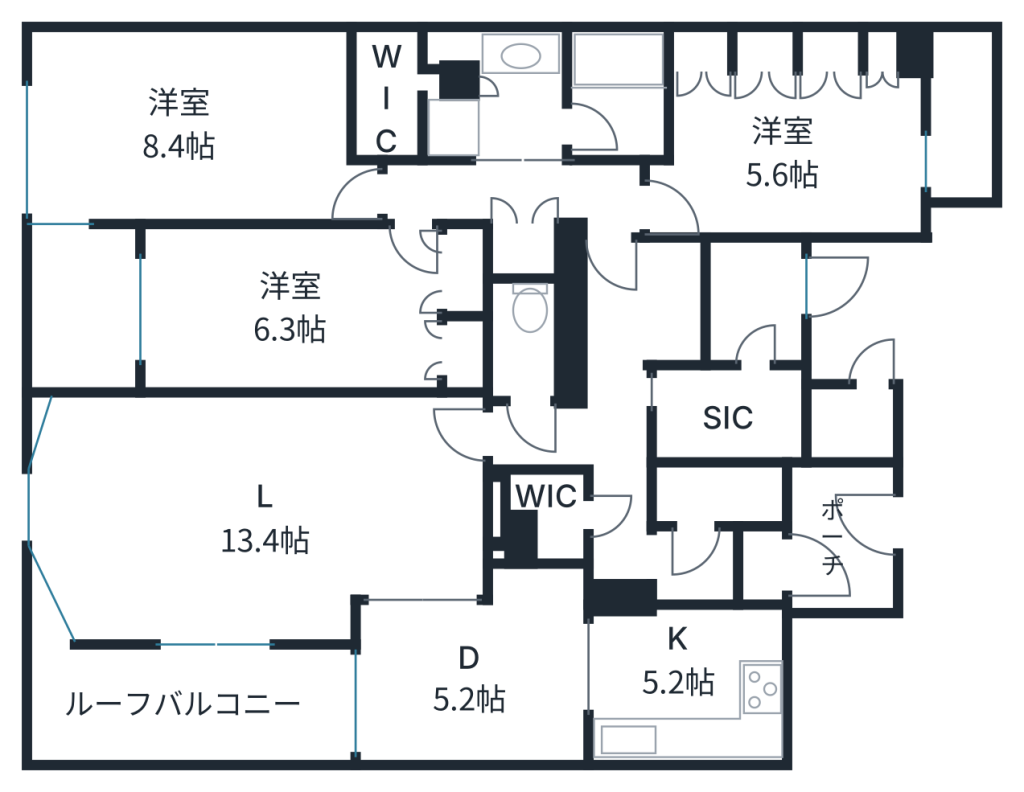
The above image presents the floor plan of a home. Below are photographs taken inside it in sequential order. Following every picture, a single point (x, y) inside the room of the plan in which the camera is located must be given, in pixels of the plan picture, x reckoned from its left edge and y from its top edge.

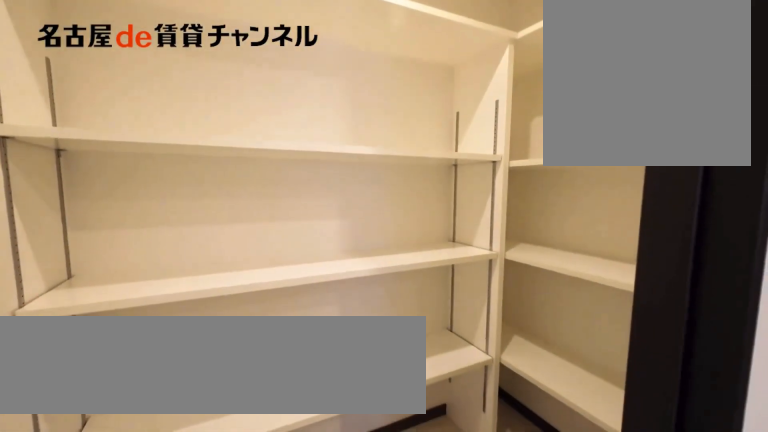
(718, 496)
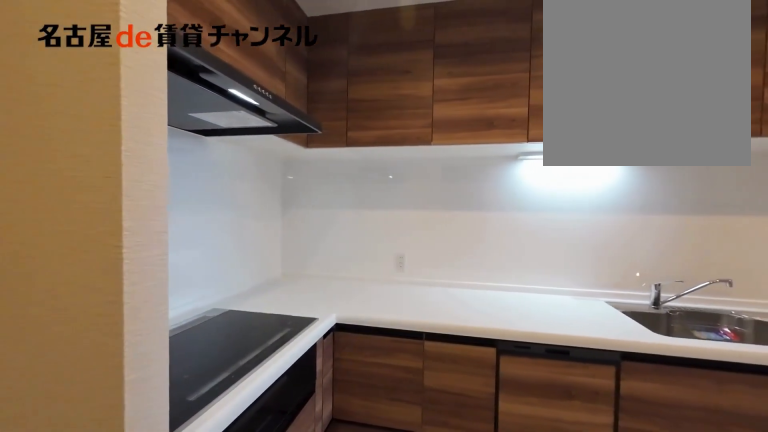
(688, 684)
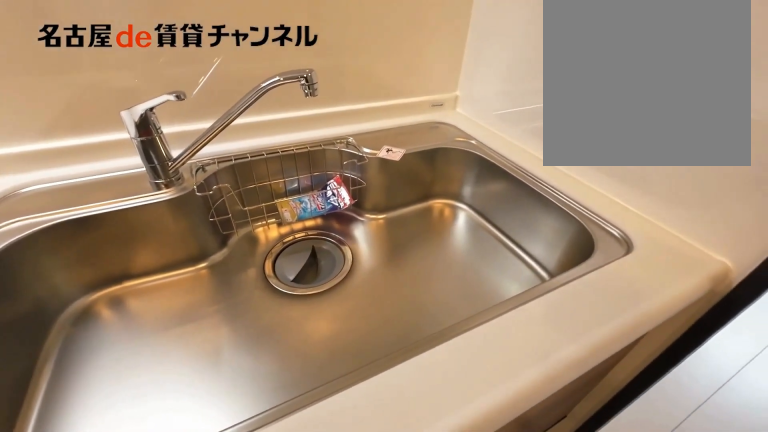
(688, 684)
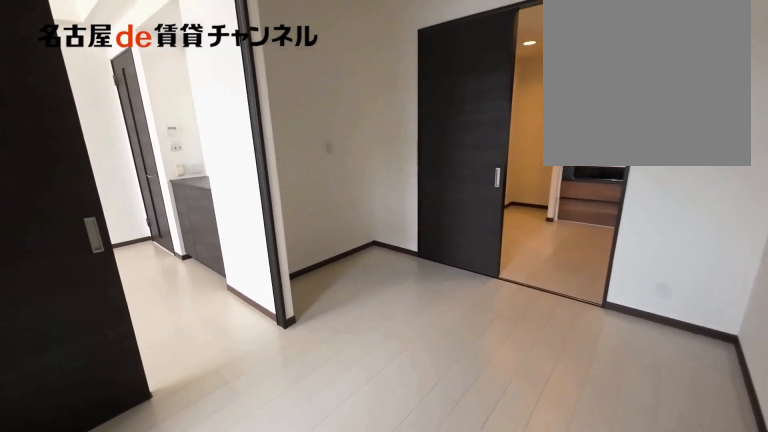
(476, 673)
